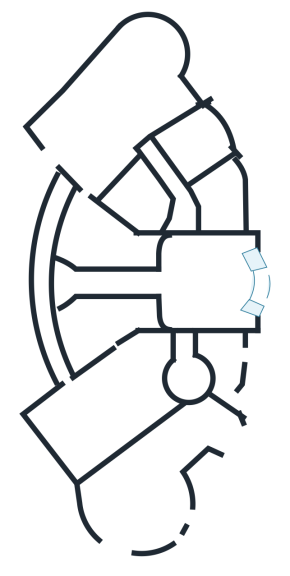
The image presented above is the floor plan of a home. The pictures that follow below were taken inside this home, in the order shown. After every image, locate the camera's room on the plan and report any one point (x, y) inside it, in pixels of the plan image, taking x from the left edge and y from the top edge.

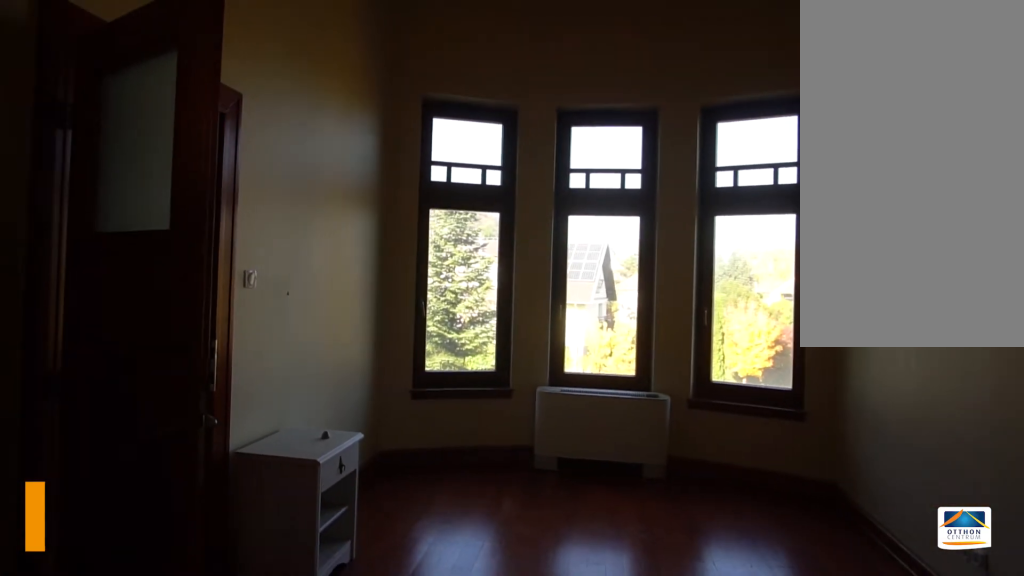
(225, 386)
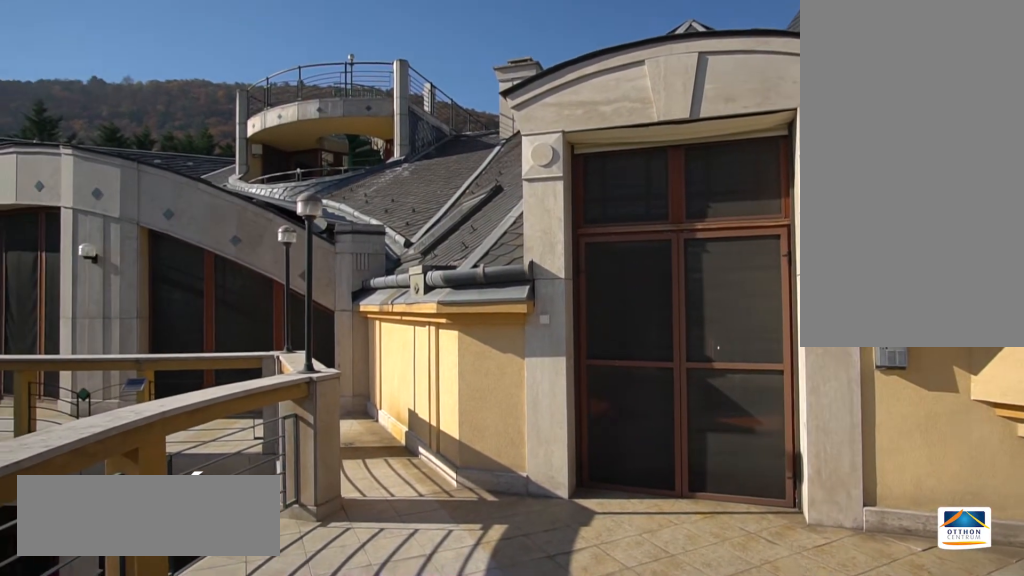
(110, 526)
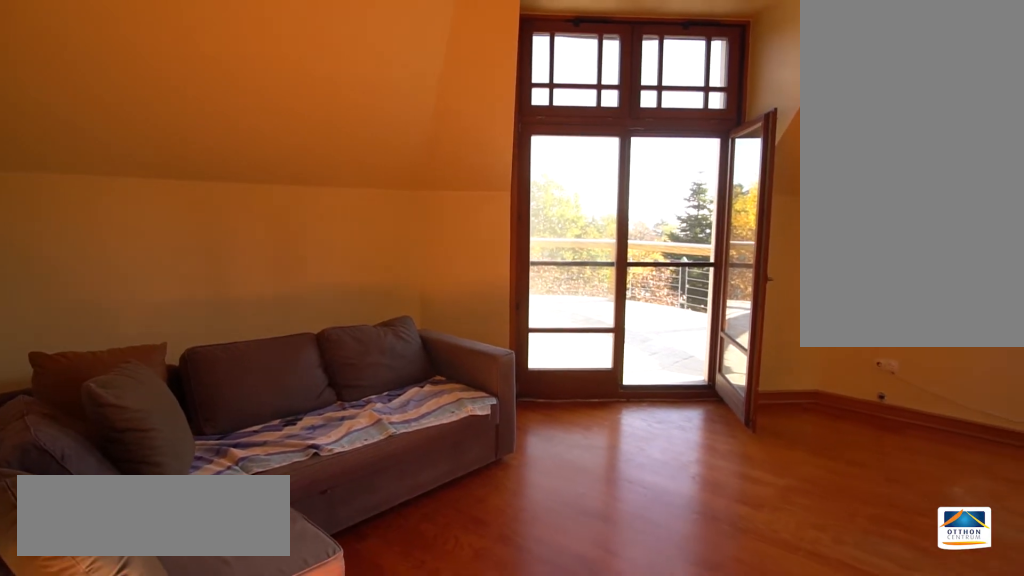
(196, 426)
